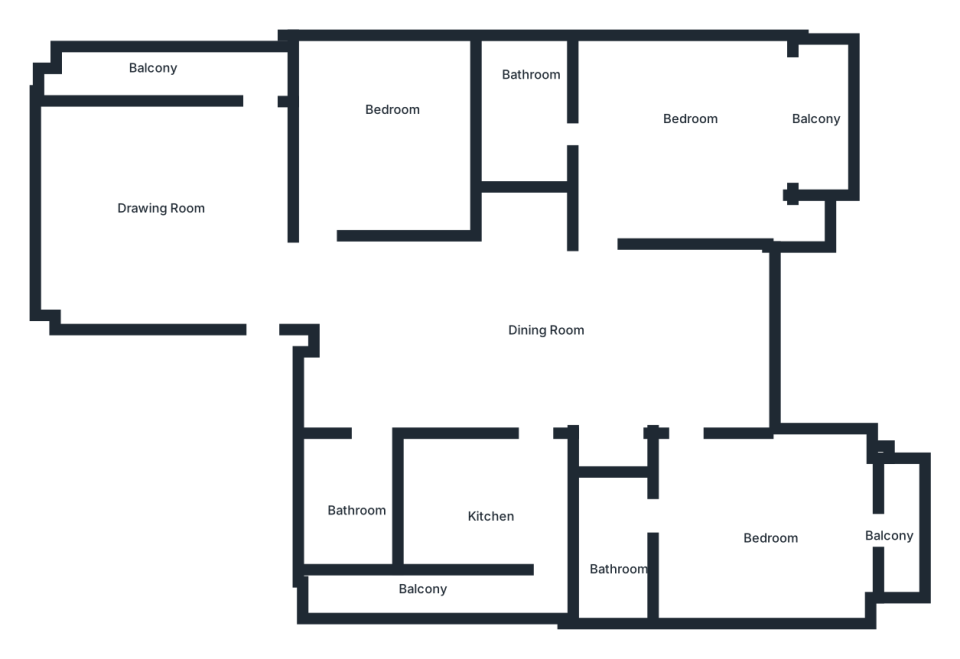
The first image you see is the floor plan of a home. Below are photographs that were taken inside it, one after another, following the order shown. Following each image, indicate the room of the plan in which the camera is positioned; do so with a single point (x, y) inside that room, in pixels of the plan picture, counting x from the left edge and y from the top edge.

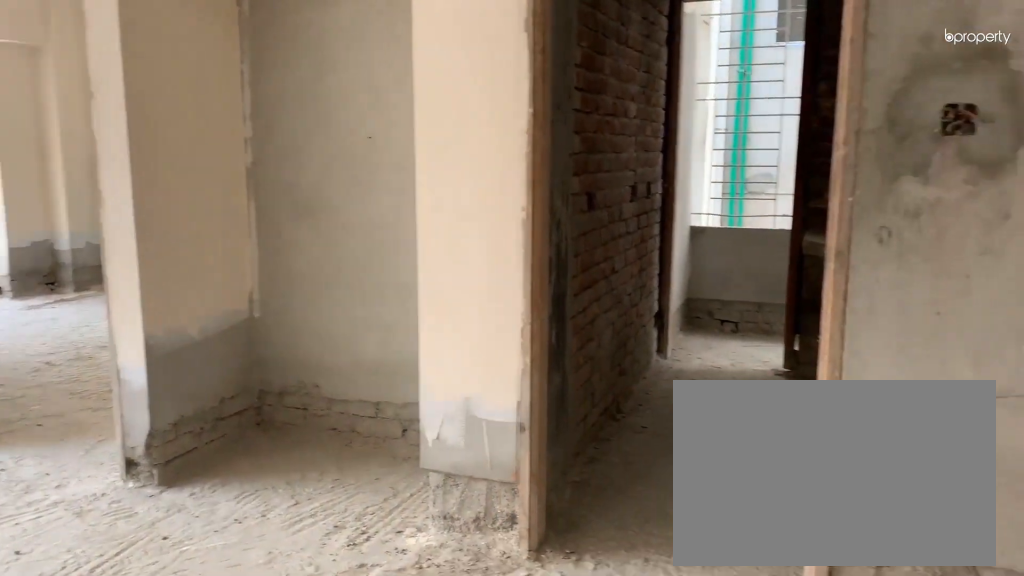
(475, 343)
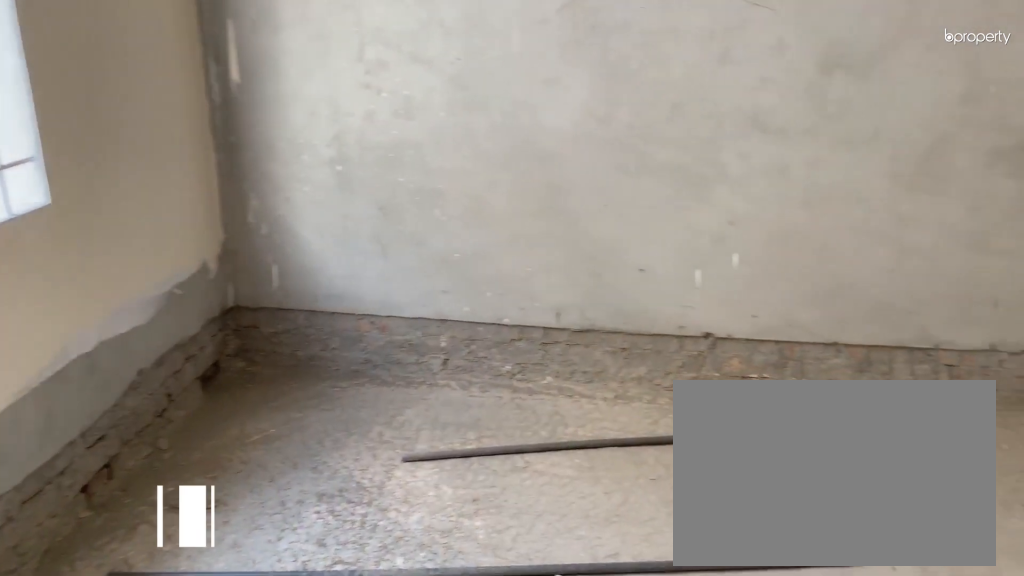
(391, 133)
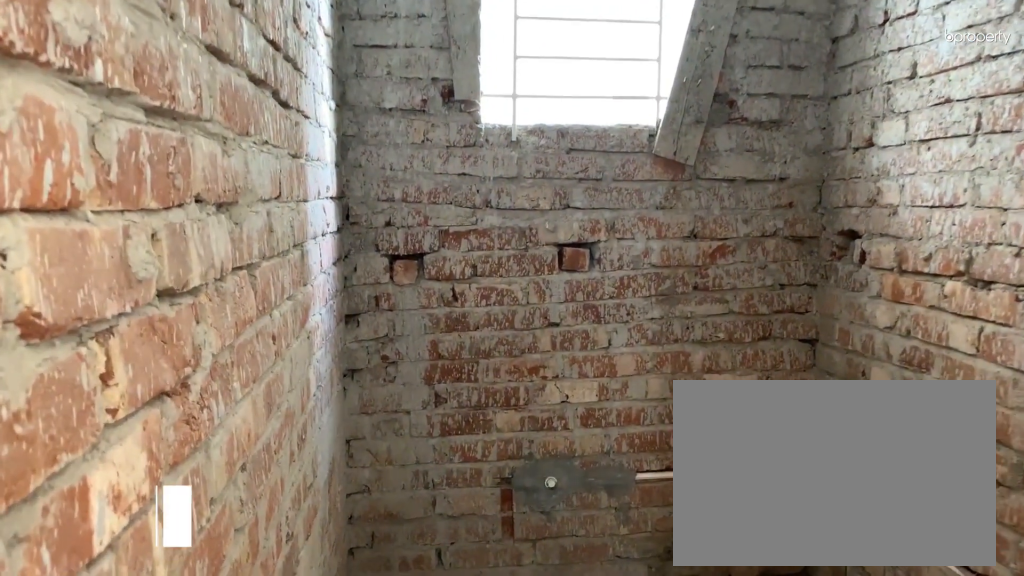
(354, 504)
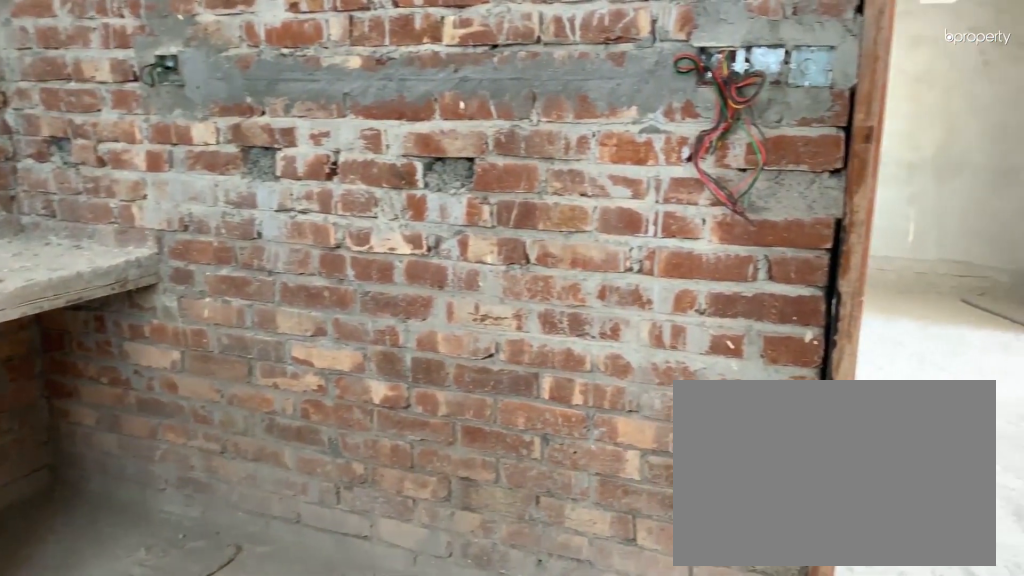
(488, 501)
